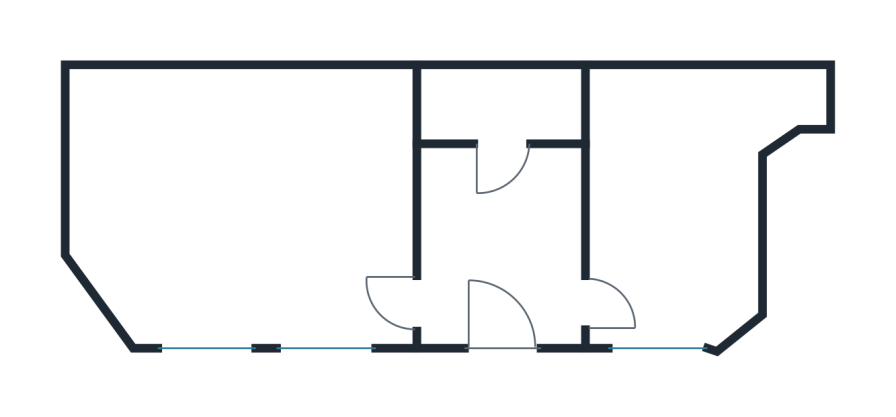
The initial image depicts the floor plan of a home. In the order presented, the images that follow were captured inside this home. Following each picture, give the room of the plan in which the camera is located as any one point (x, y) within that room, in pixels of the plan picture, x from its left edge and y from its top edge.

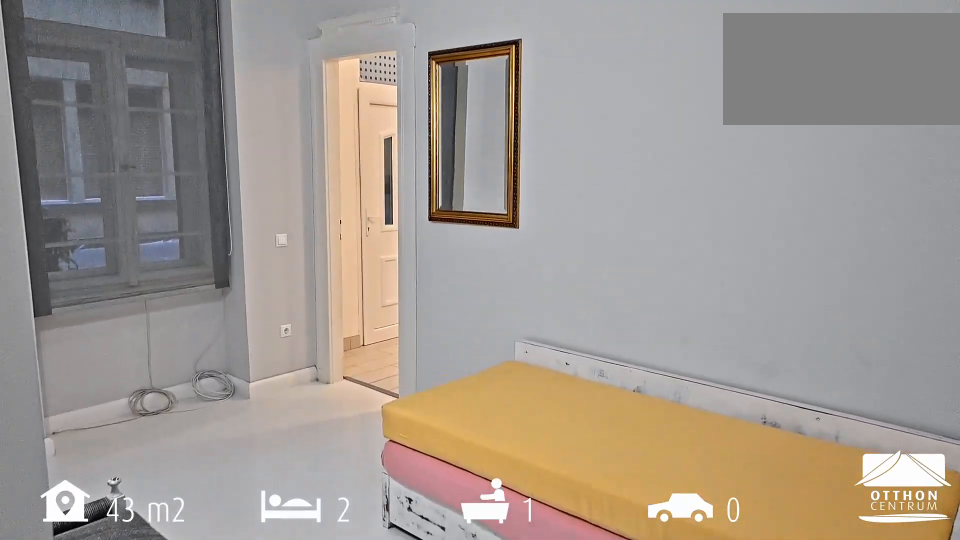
(677, 220)
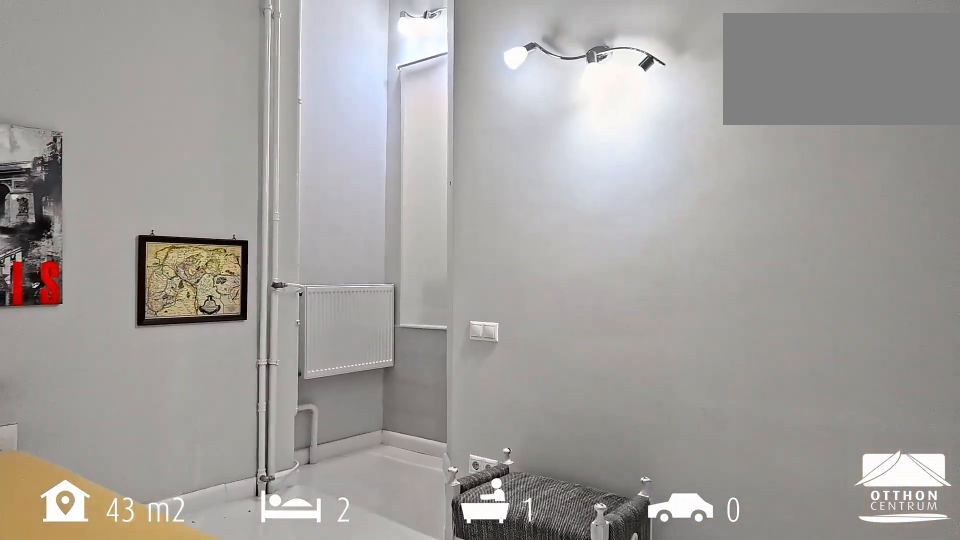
(677, 220)
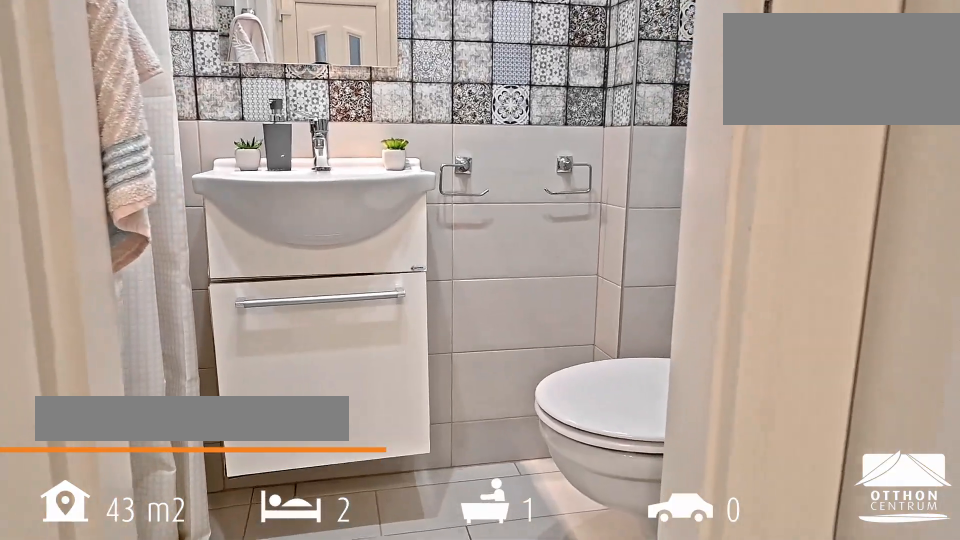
(497, 106)
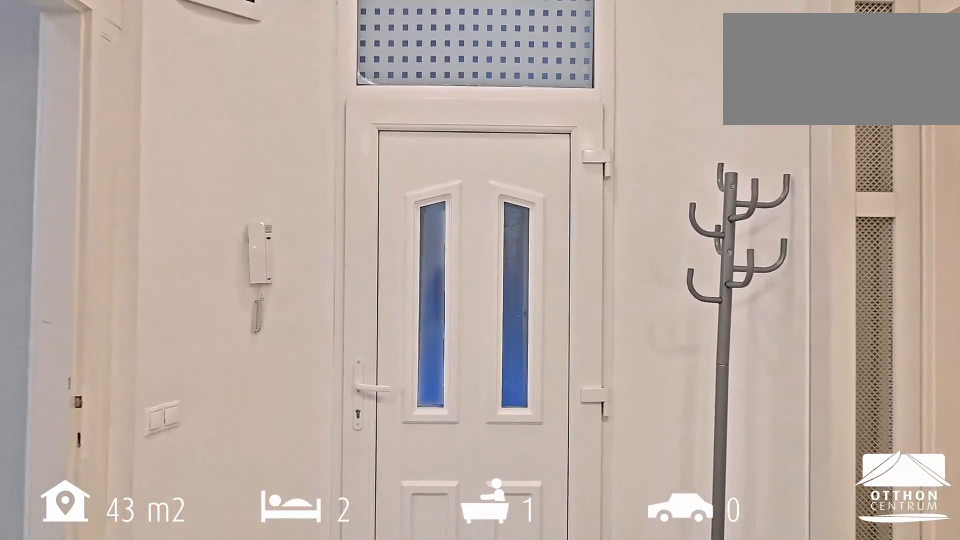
(497, 248)
